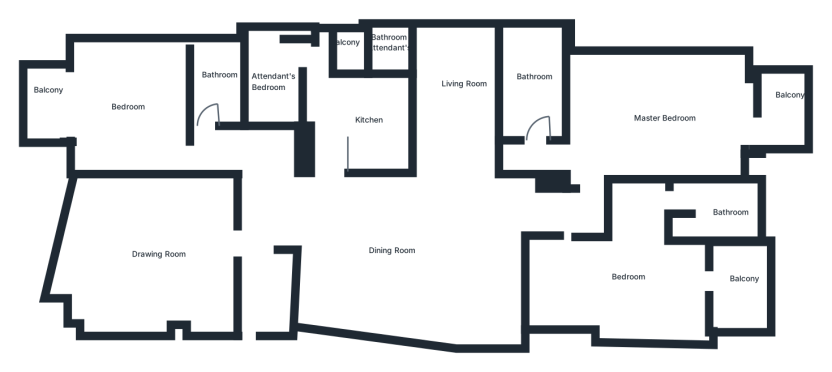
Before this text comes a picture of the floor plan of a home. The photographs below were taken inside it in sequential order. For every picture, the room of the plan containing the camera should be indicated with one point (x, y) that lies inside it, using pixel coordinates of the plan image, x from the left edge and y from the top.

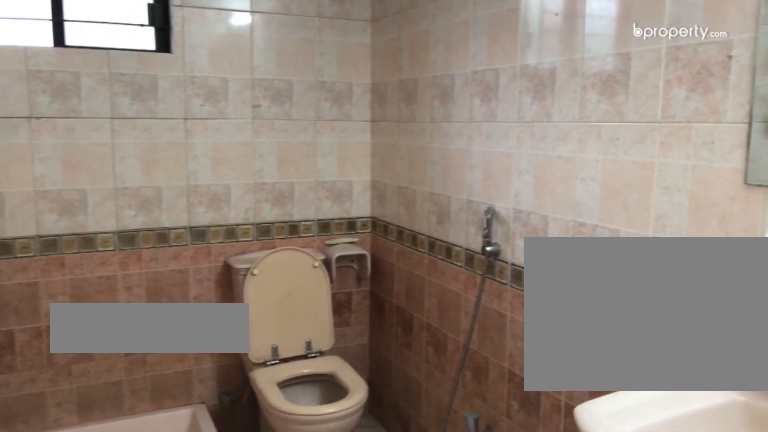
(211, 92)
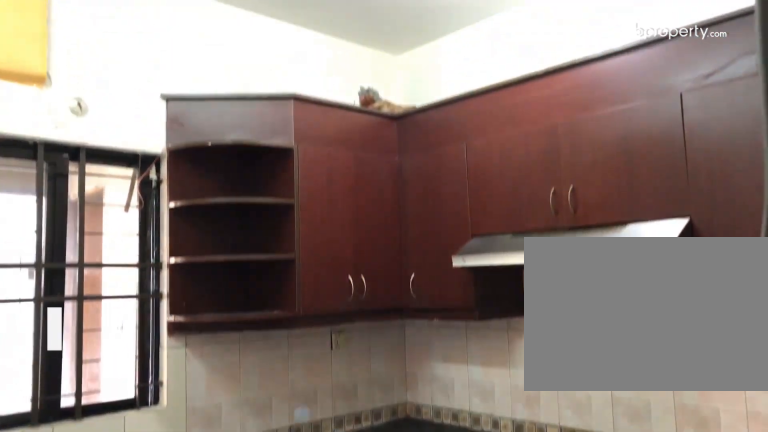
(354, 108)
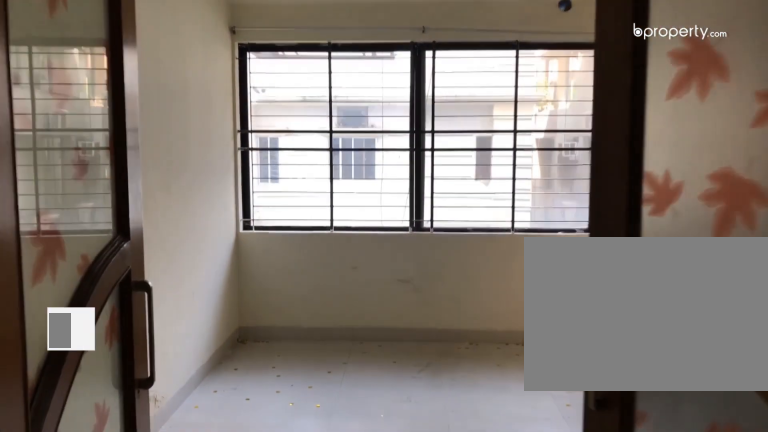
(454, 102)
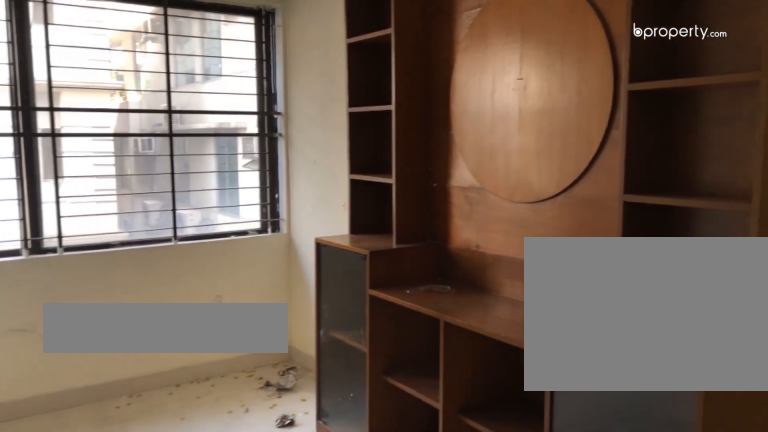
(454, 102)
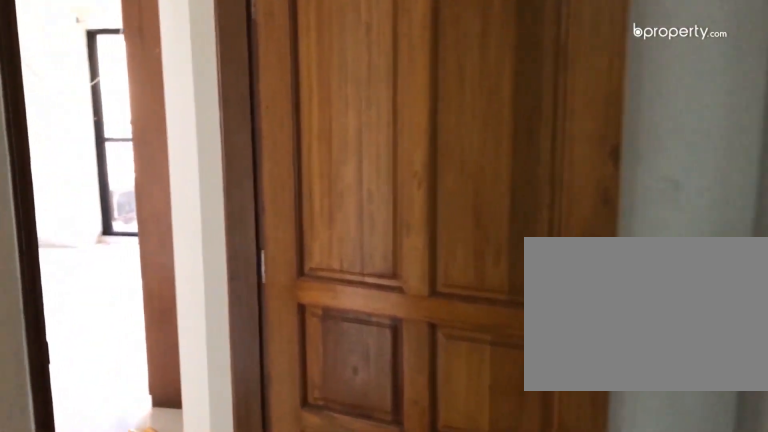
(593, 201)
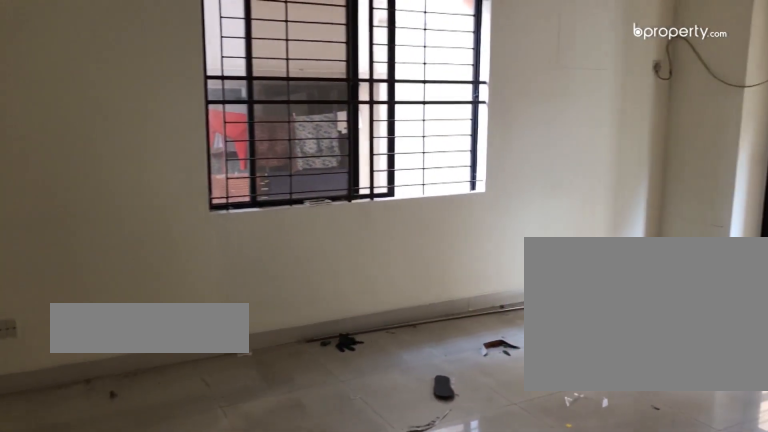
(655, 120)
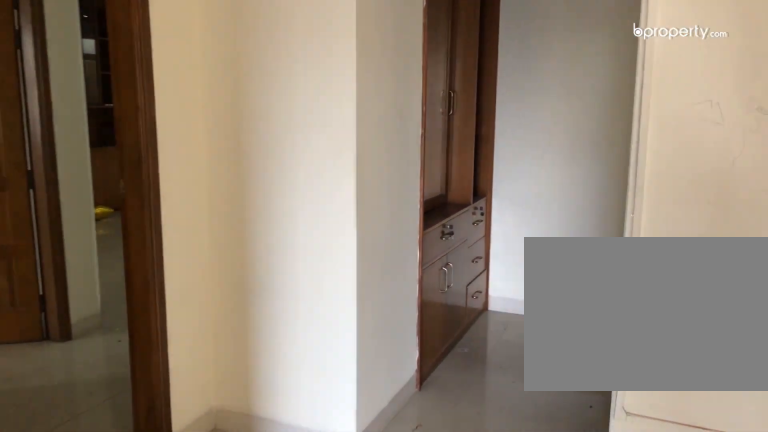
(649, 126)
